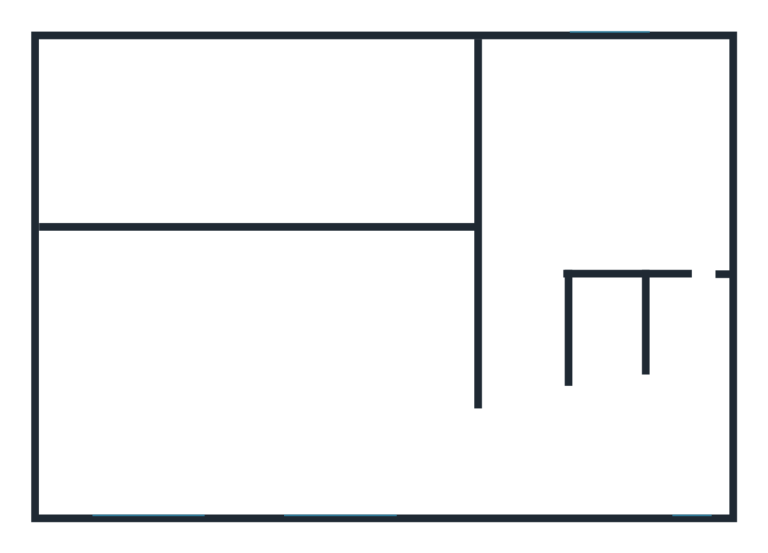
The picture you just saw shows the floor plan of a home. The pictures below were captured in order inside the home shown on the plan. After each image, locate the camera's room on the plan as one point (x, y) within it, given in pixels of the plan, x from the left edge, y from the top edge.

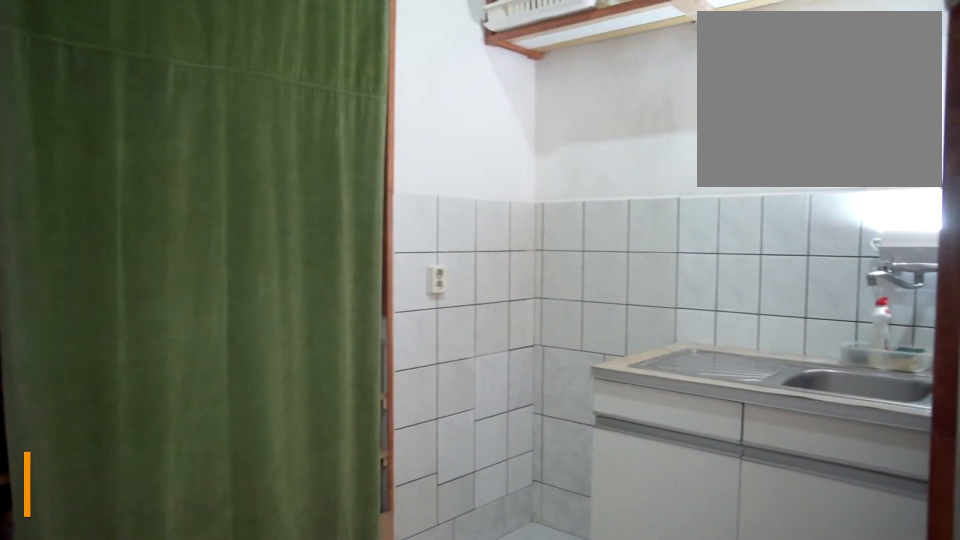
(551, 204)
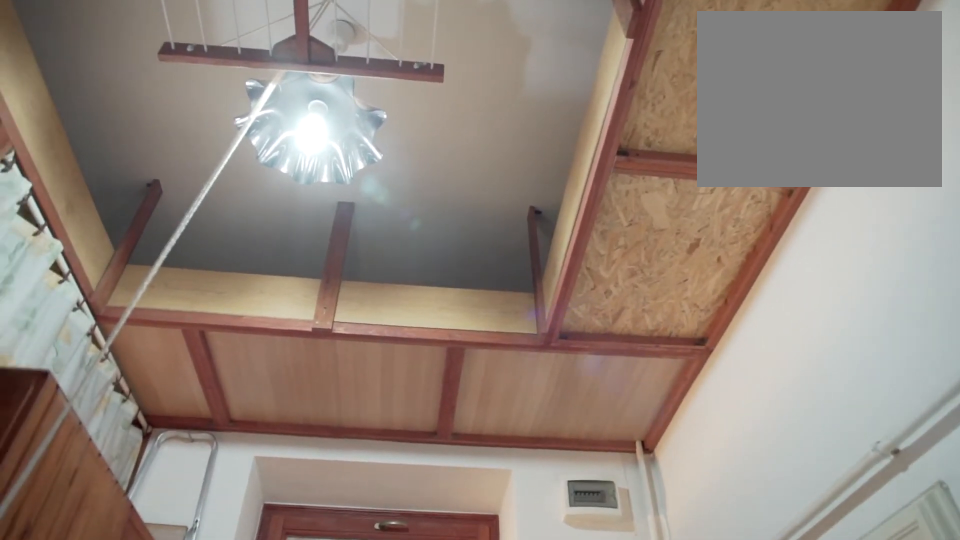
(610, 97)
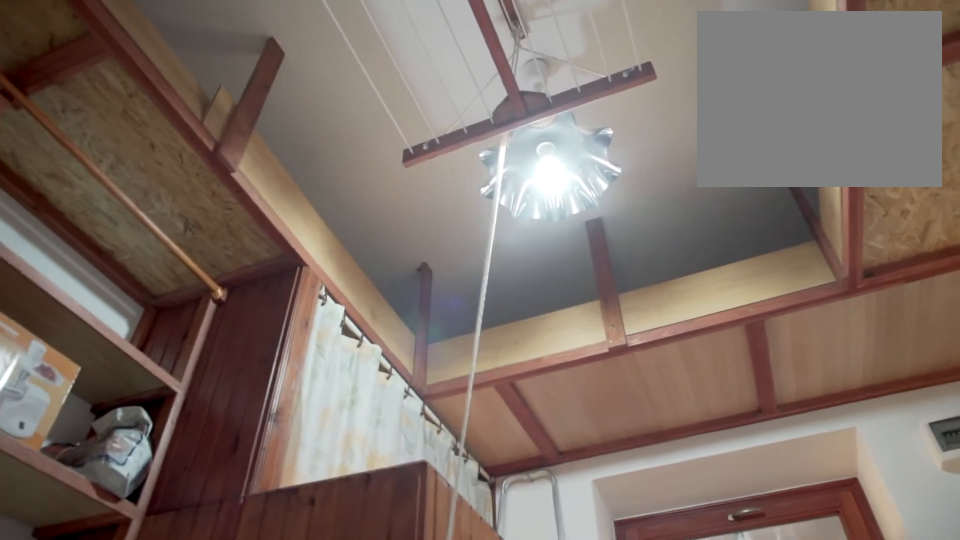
(610, 96)
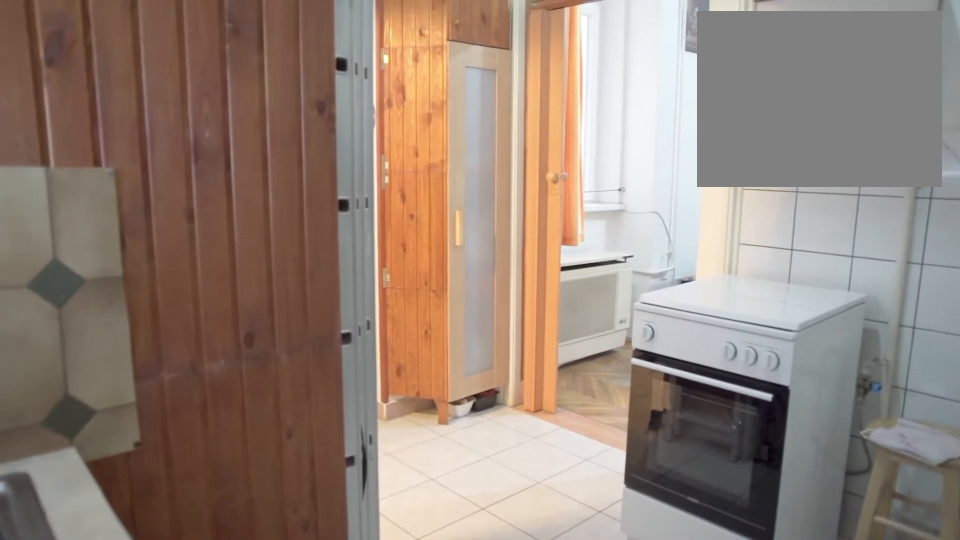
(682, 99)
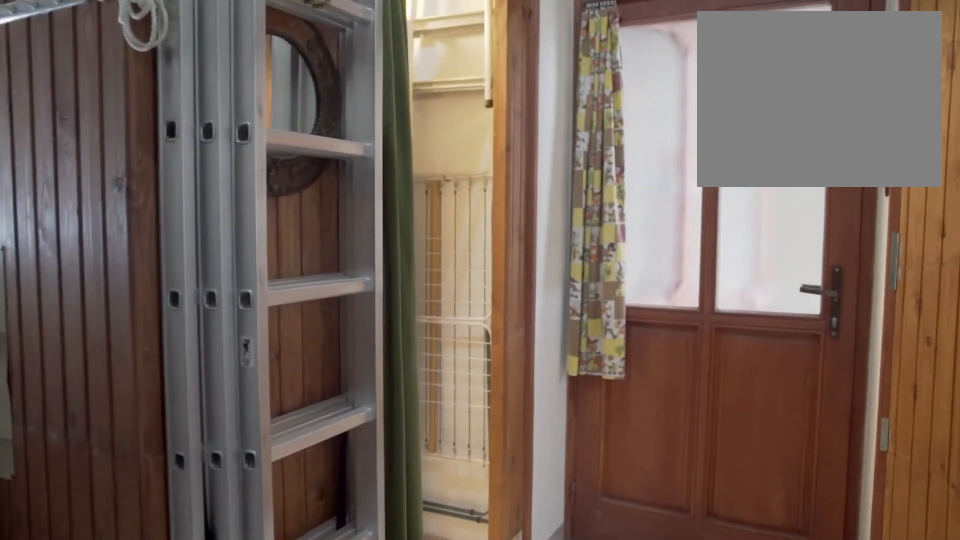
(535, 154)
